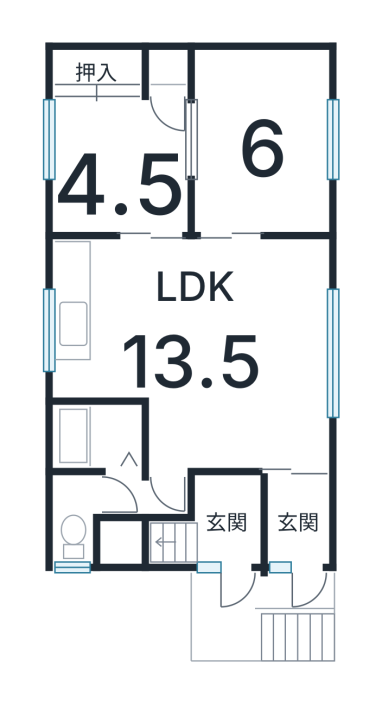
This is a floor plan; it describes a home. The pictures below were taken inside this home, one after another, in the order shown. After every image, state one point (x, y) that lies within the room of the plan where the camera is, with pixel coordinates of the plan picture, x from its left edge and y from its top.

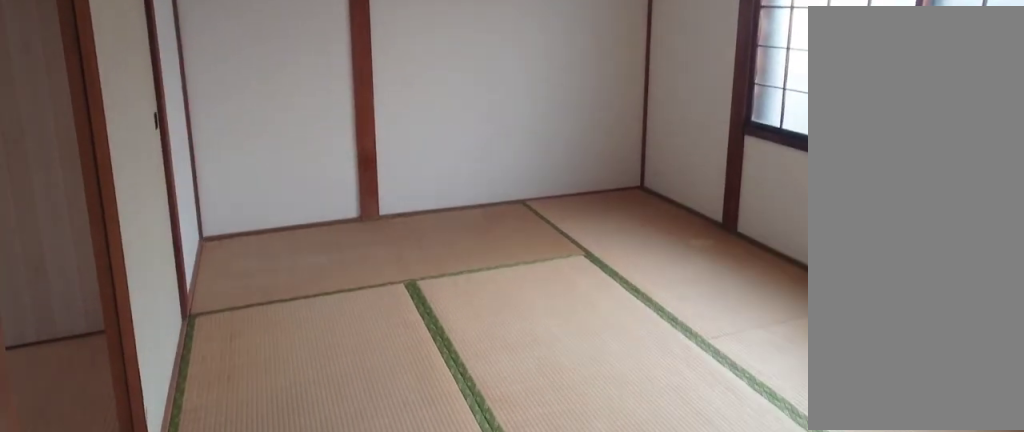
(257, 155)
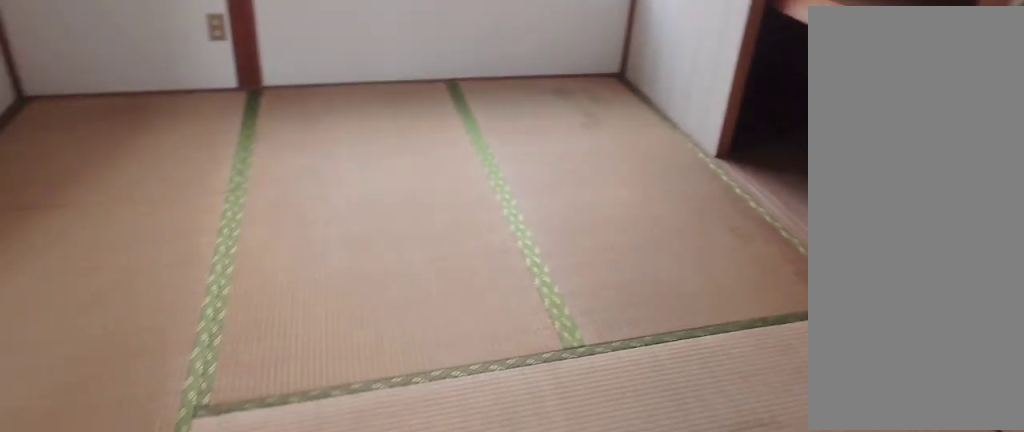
(116, 171)
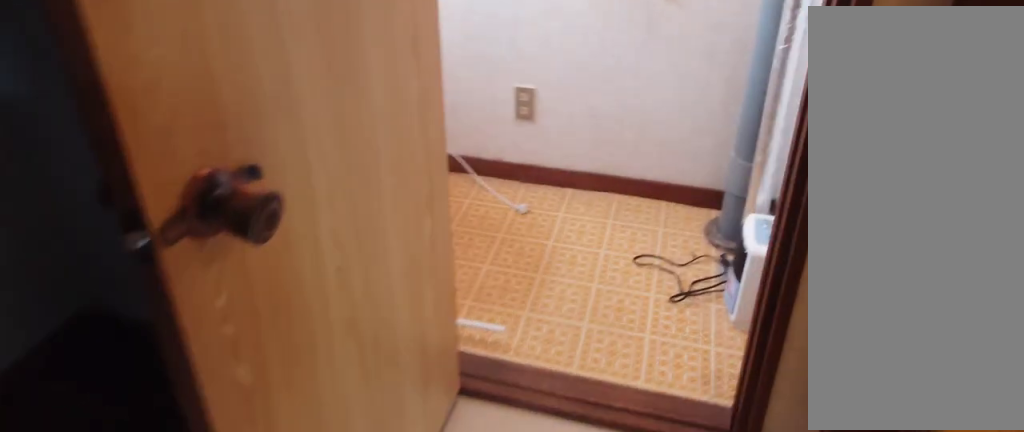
(74, 516)
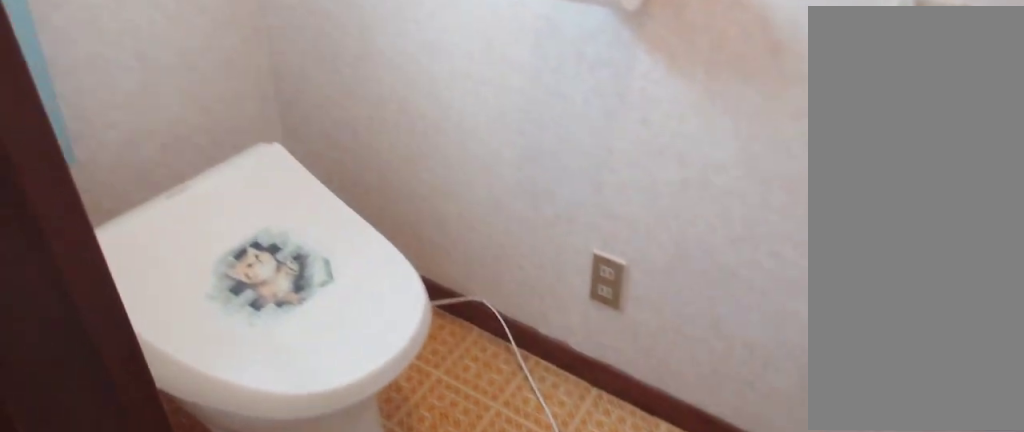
(74, 516)
